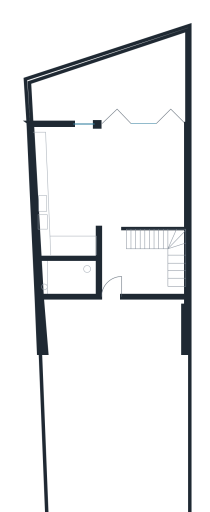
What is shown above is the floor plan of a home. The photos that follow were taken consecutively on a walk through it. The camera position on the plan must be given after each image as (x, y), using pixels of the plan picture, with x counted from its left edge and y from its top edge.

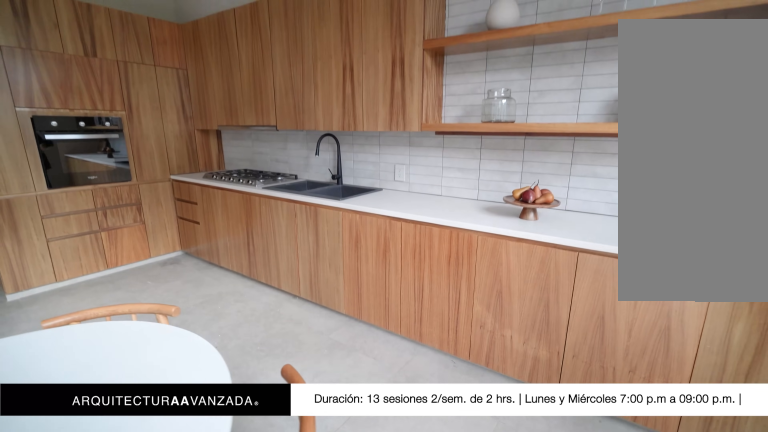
(70, 155)
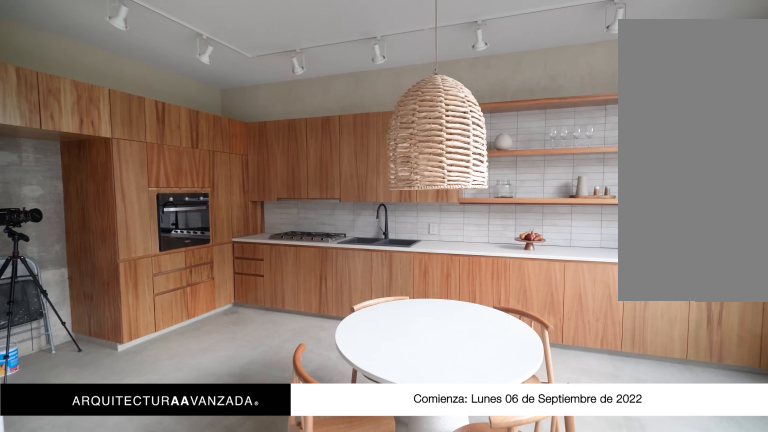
(97, 147)
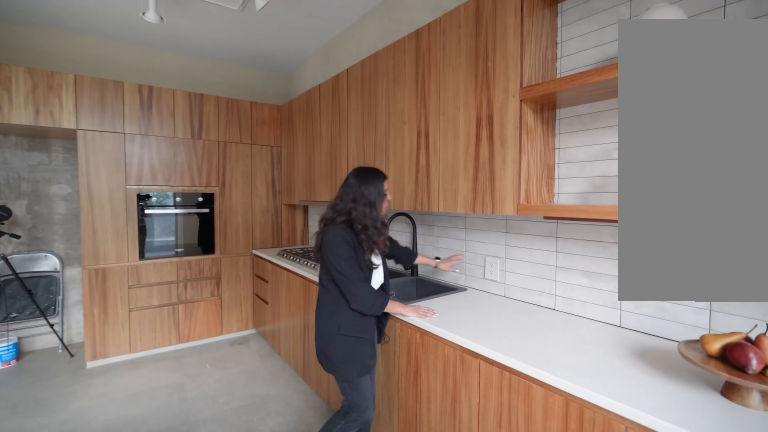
(59, 147)
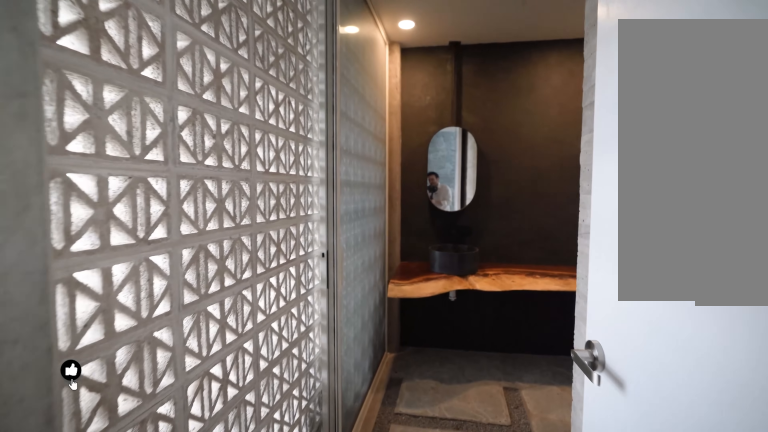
(99, 287)
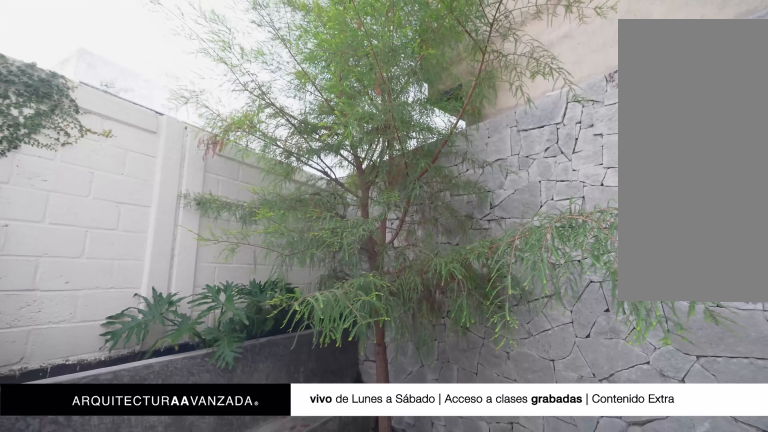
(145, 93)
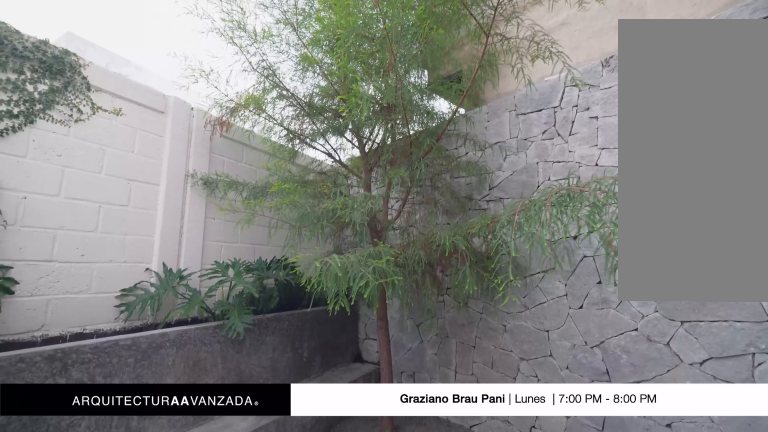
(146, 98)
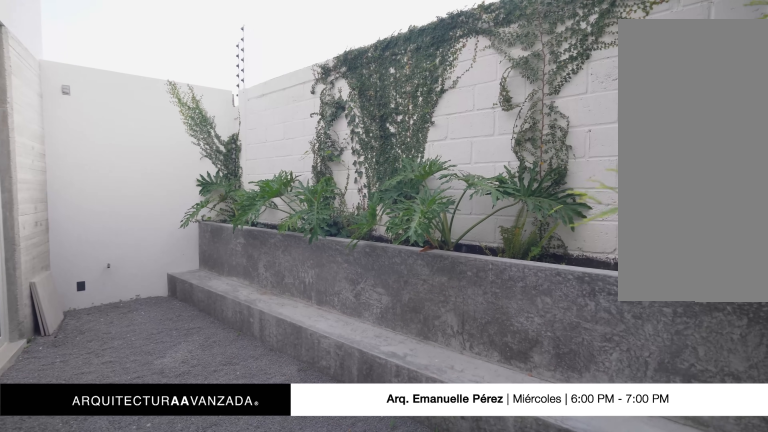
(160, 103)
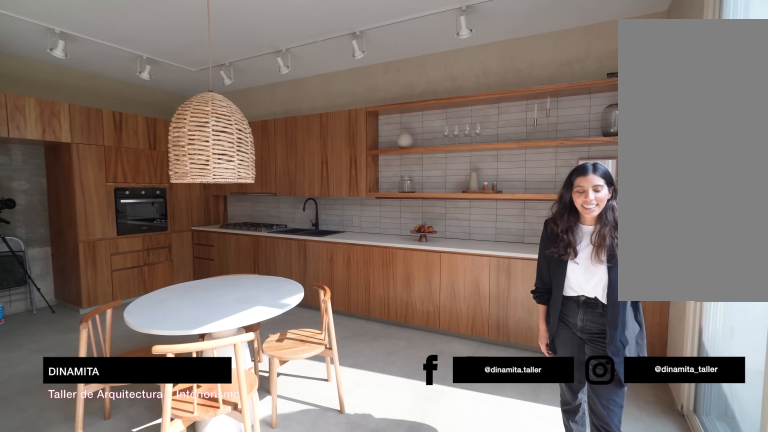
(118, 159)
